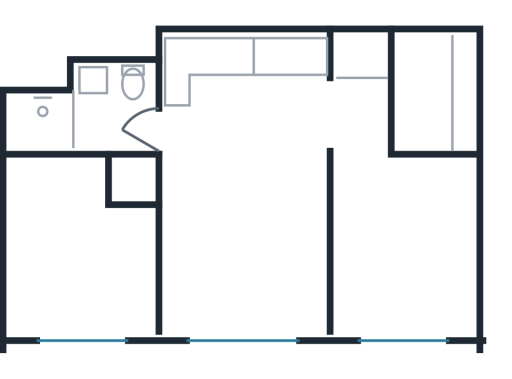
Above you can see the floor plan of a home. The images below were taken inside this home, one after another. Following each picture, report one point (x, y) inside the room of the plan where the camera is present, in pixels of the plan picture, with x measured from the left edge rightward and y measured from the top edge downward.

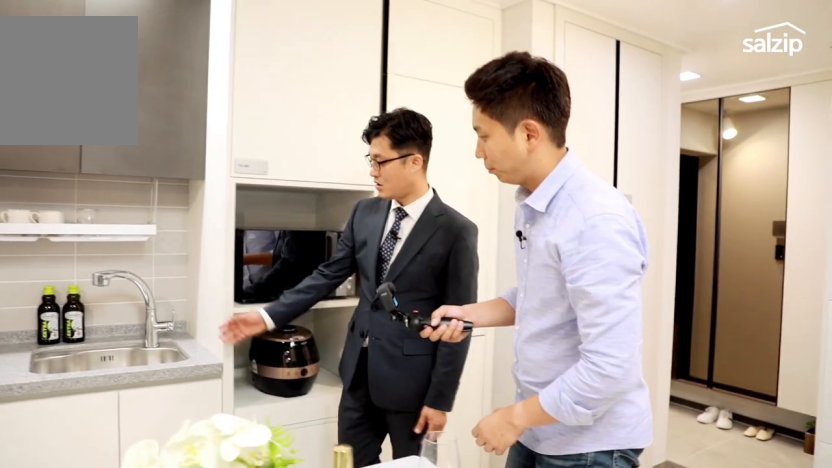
(254, 101)
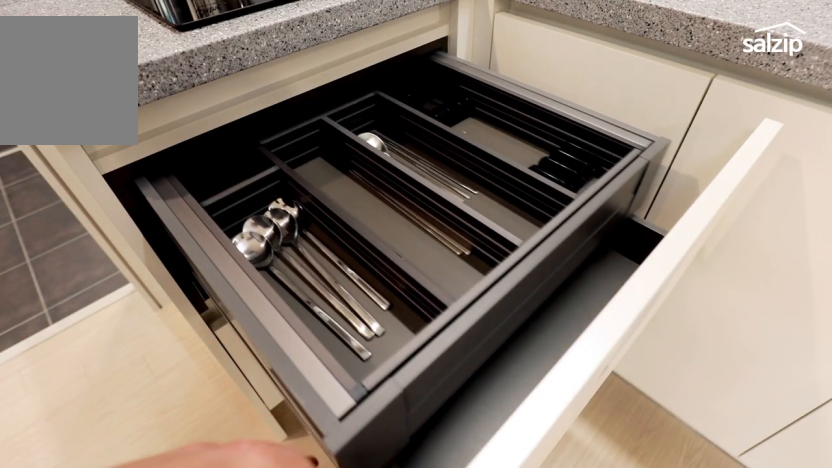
(254, 101)
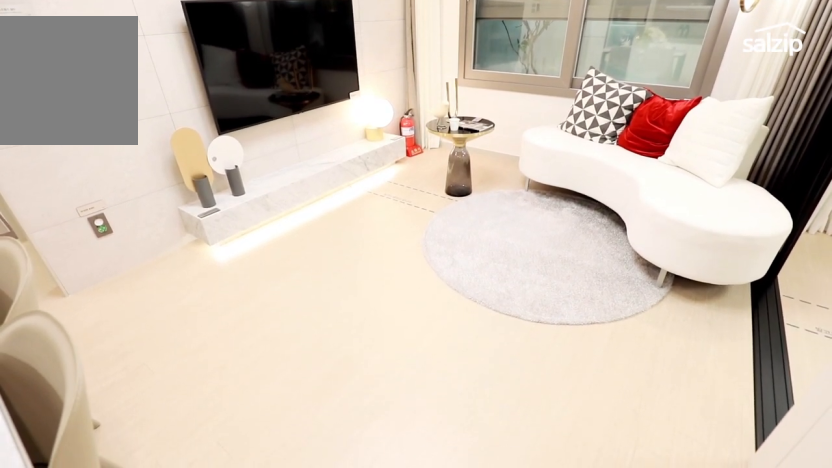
(246, 247)
